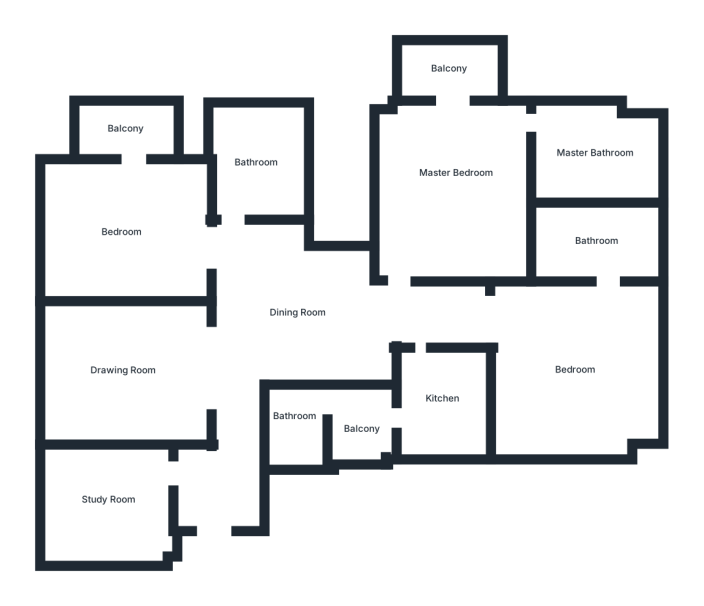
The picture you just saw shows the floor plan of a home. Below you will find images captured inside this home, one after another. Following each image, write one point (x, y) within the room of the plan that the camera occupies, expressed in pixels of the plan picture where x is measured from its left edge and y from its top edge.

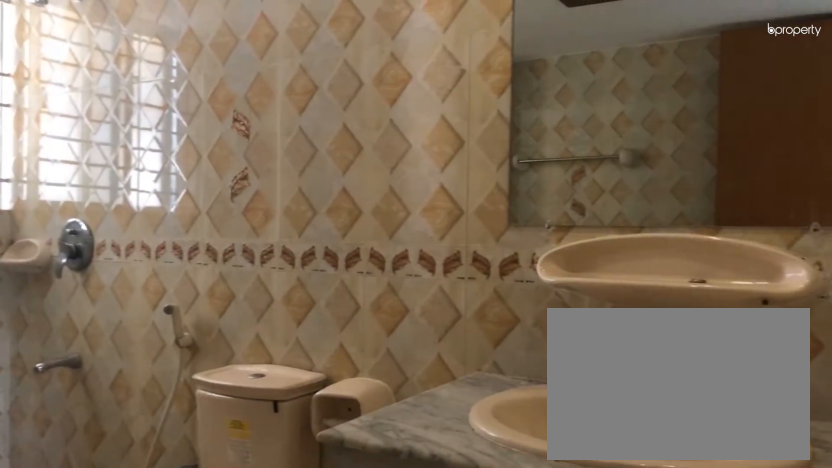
(594, 153)
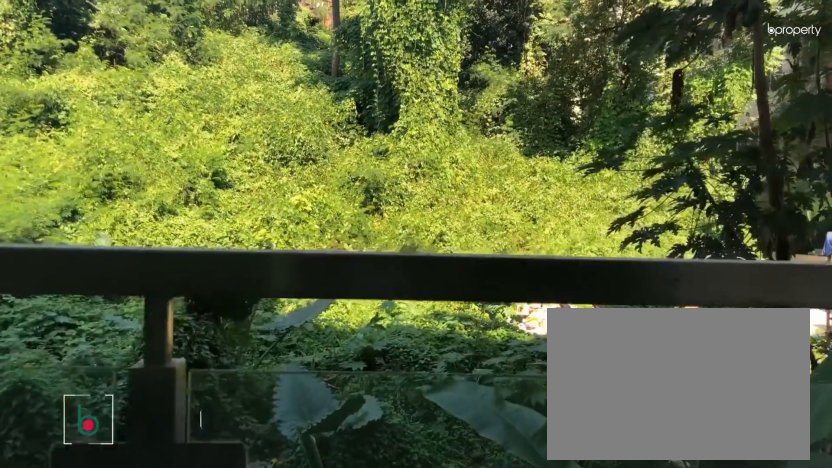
(450, 68)
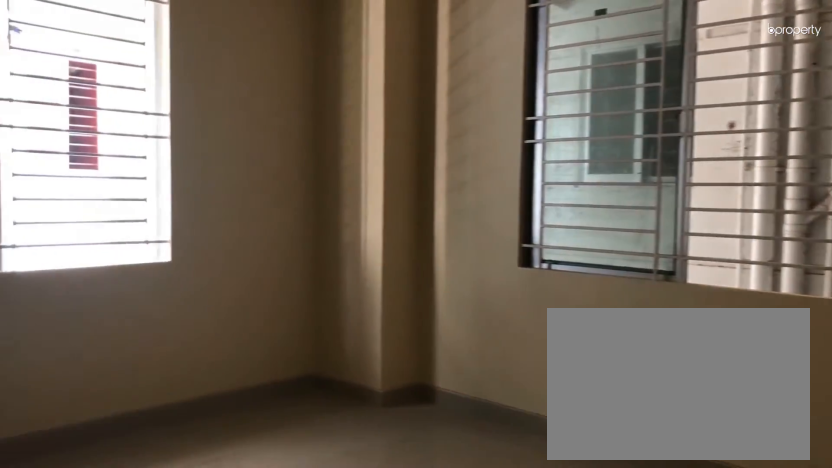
(574, 368)
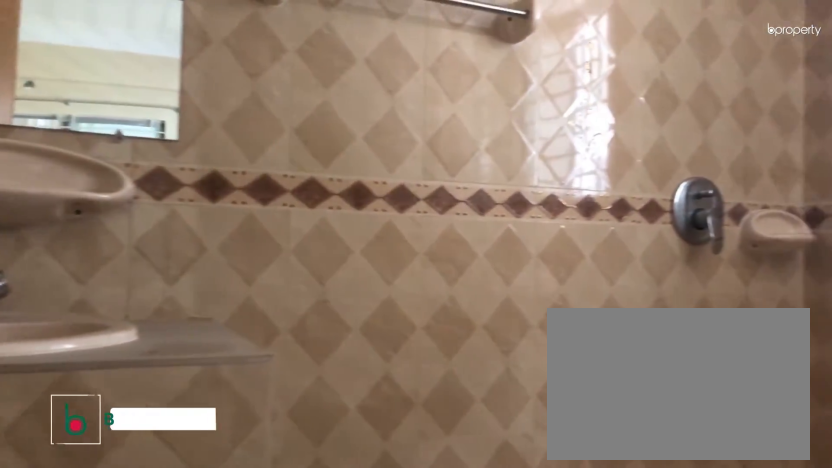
(596, 240)
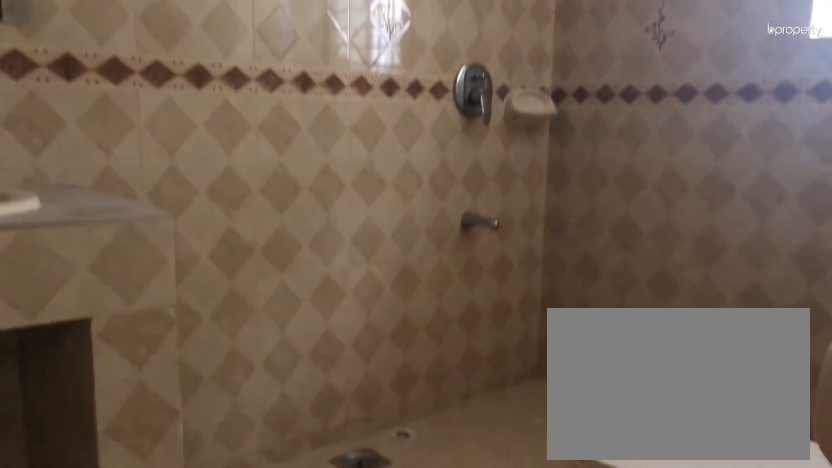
(596, 240)
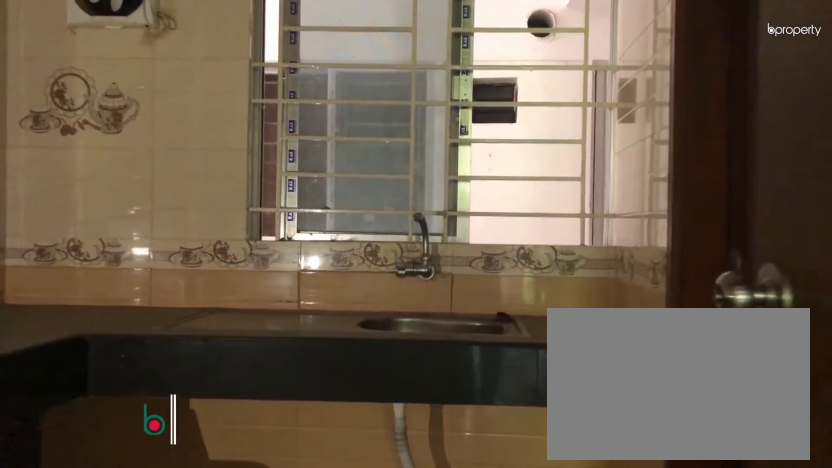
(444, 401)
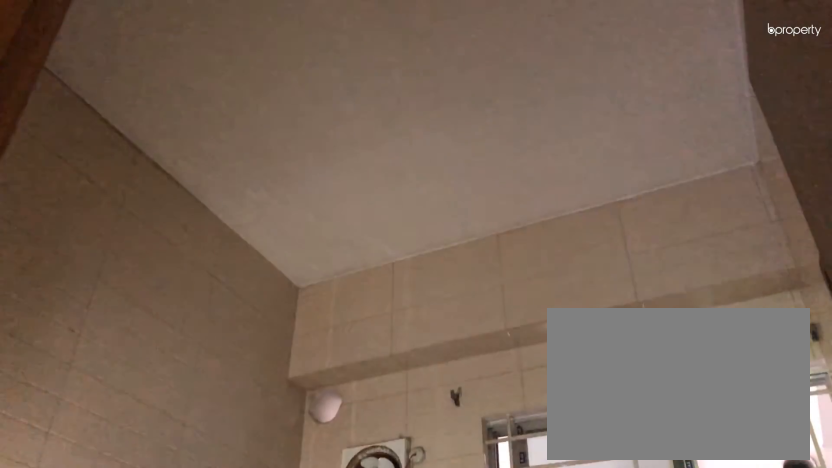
(444, 401)
